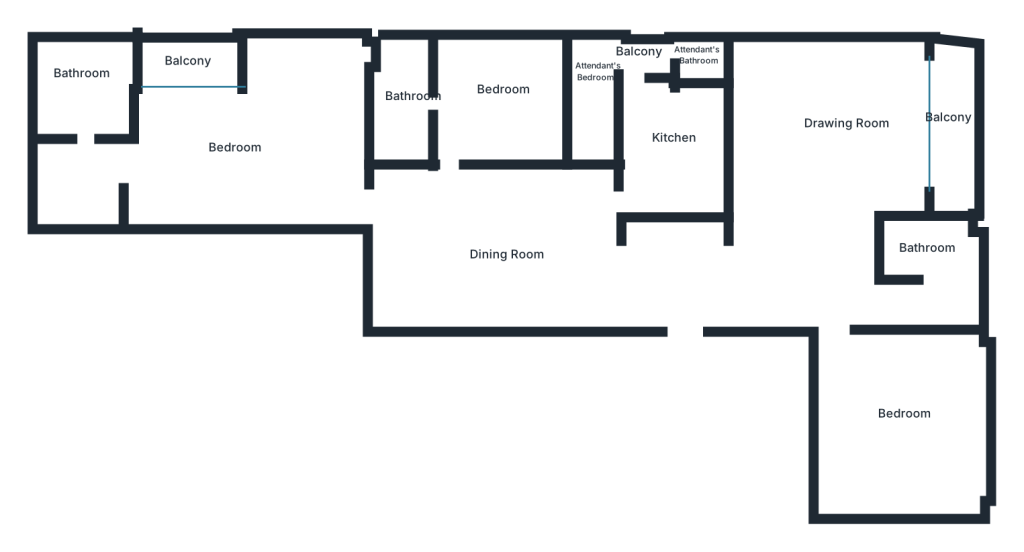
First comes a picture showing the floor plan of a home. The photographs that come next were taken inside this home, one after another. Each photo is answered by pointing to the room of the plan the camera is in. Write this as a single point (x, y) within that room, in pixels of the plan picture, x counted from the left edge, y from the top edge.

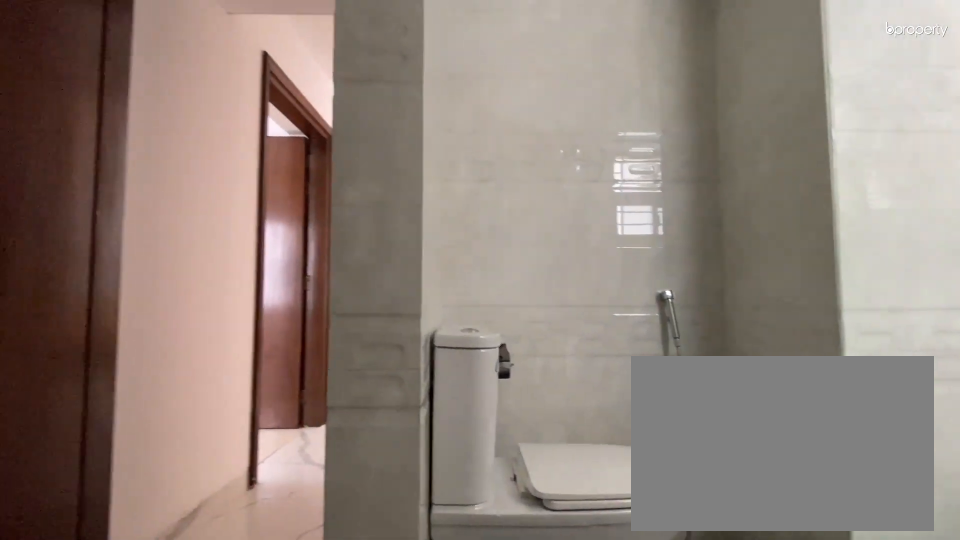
(939, 255)
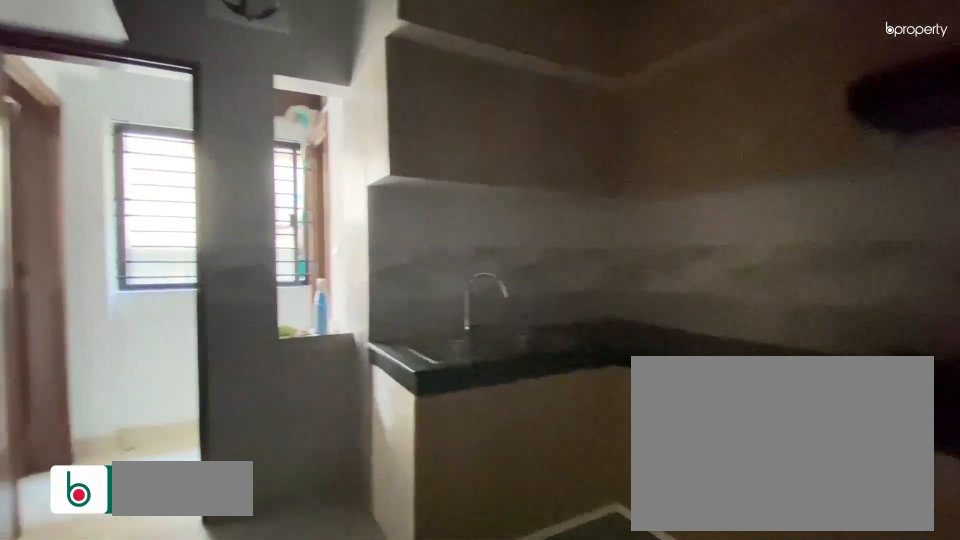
(676, 149)
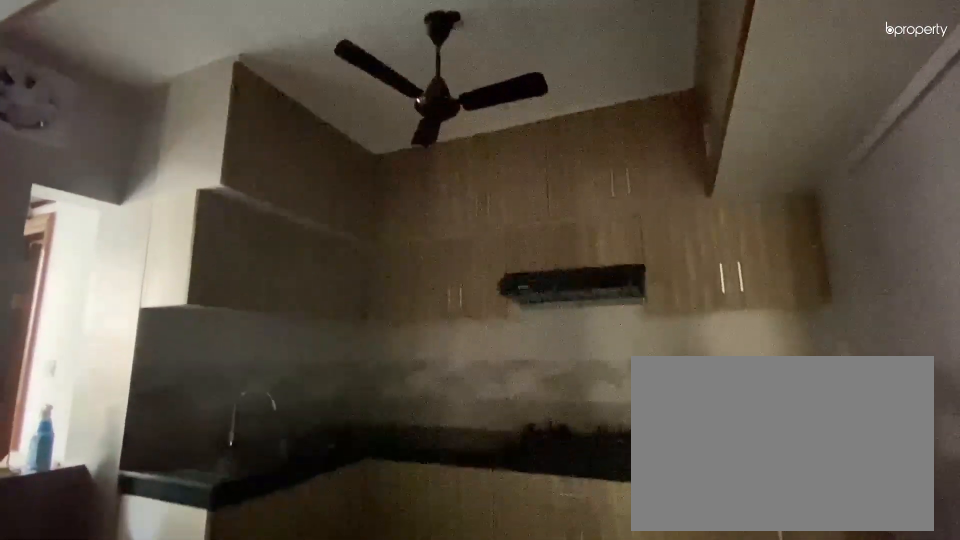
(676, 149)
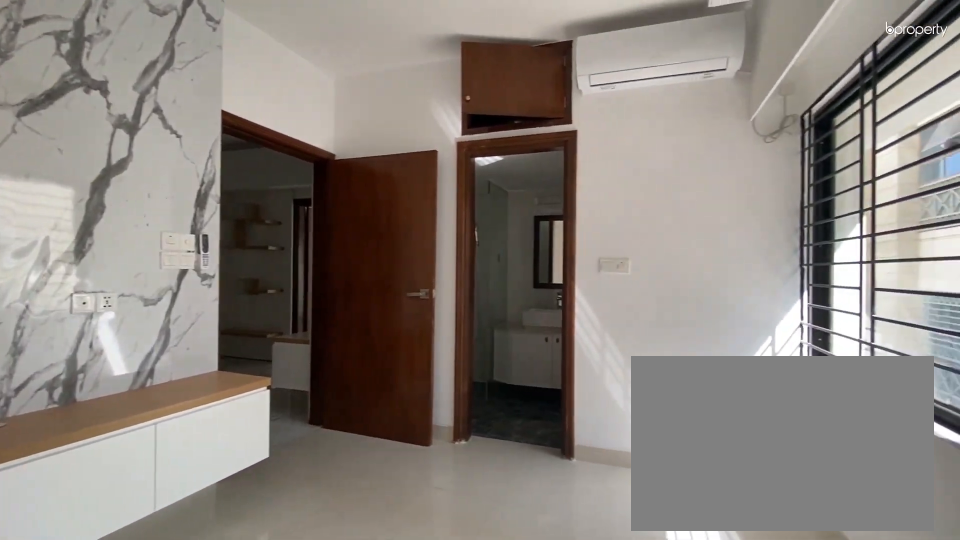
(492, 95)
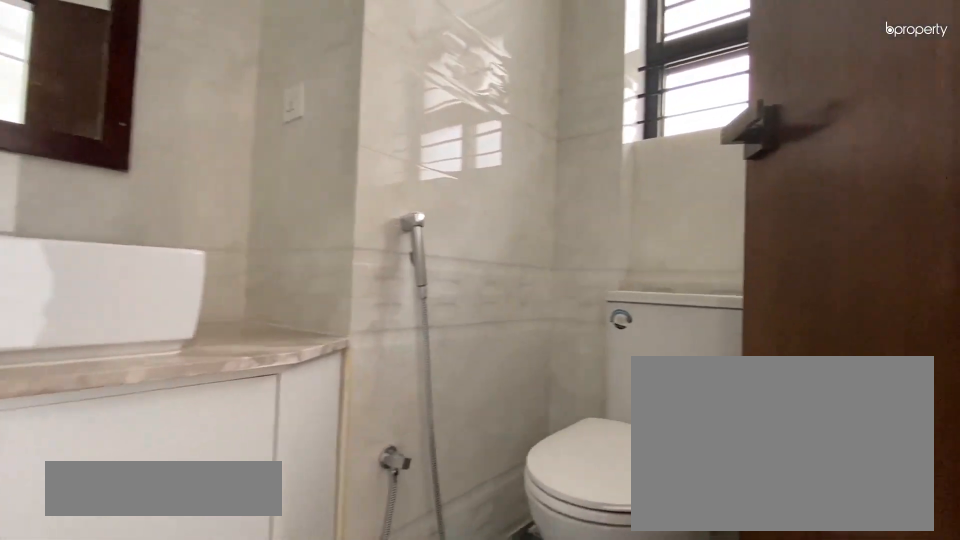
(406, 96)
